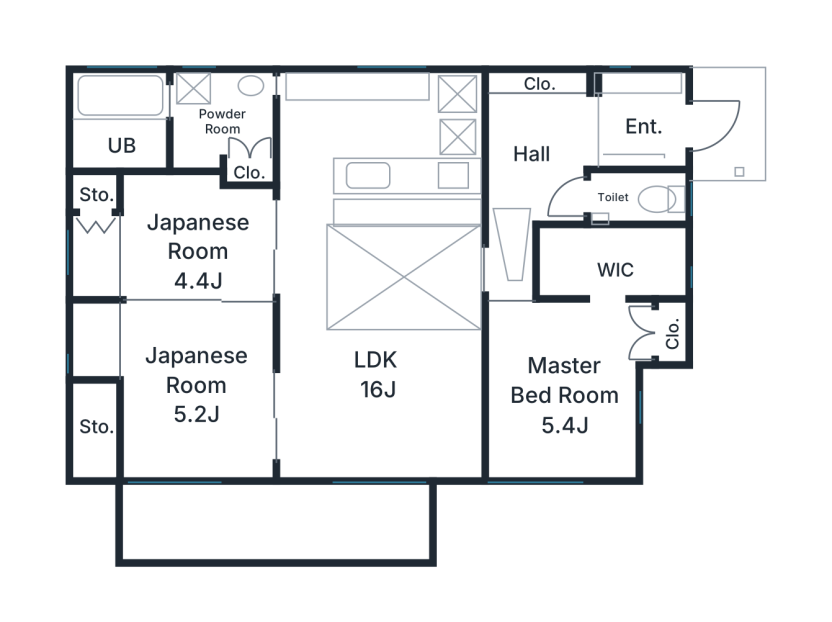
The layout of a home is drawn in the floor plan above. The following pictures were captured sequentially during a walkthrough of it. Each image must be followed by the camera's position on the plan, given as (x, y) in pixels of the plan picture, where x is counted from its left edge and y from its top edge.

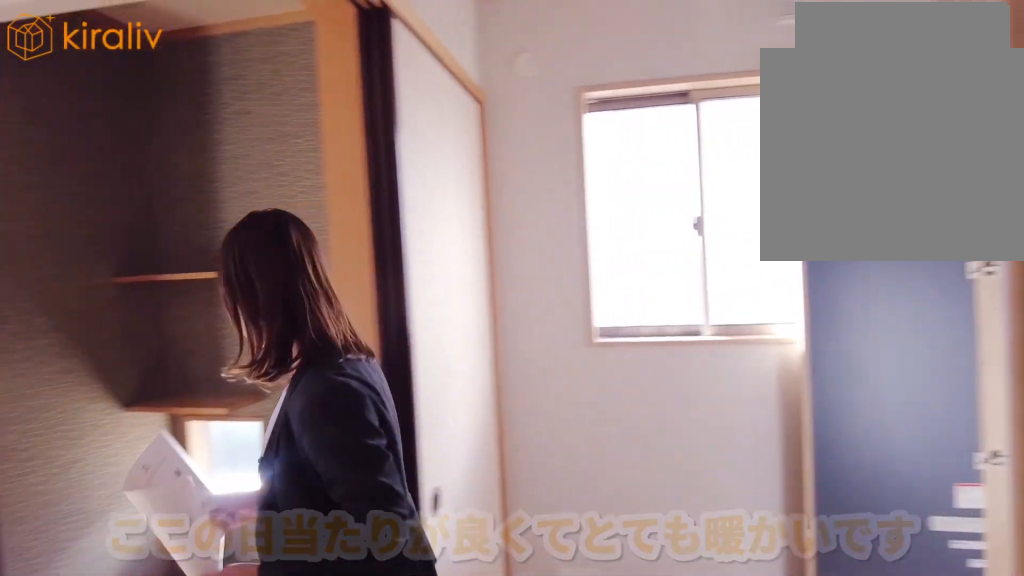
(133, 337)
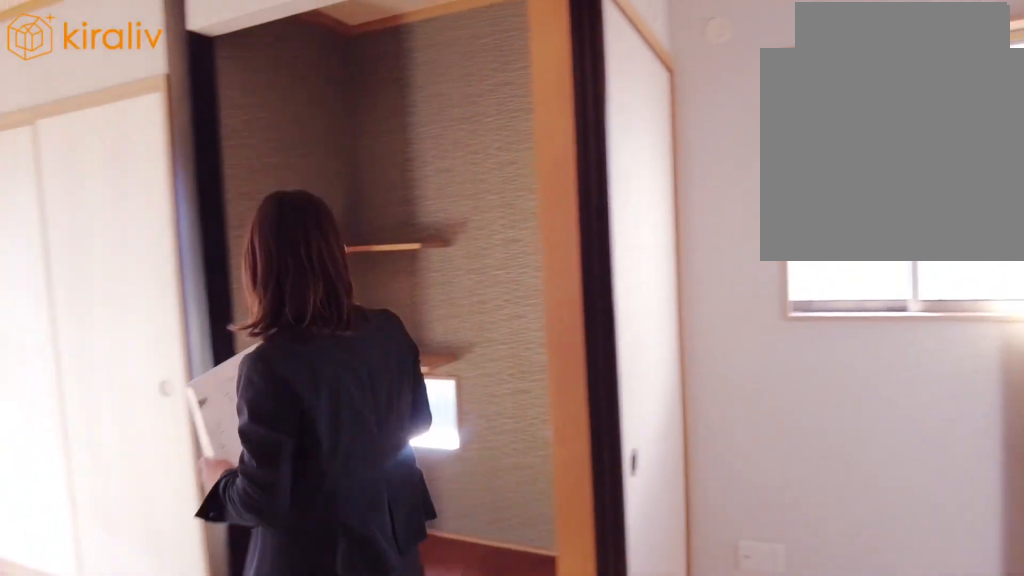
(135, 351)
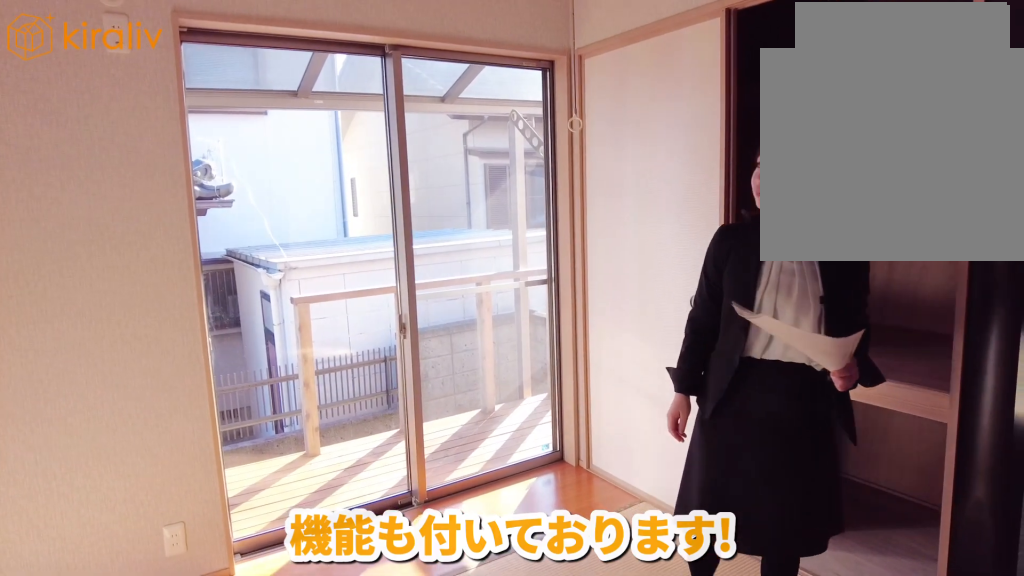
(145, 405)
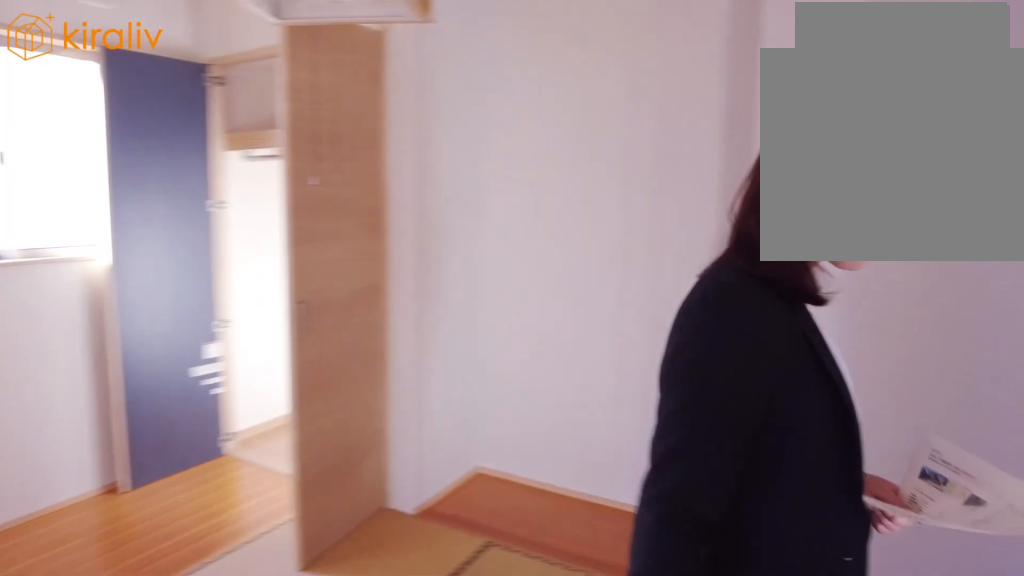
(217, 272)
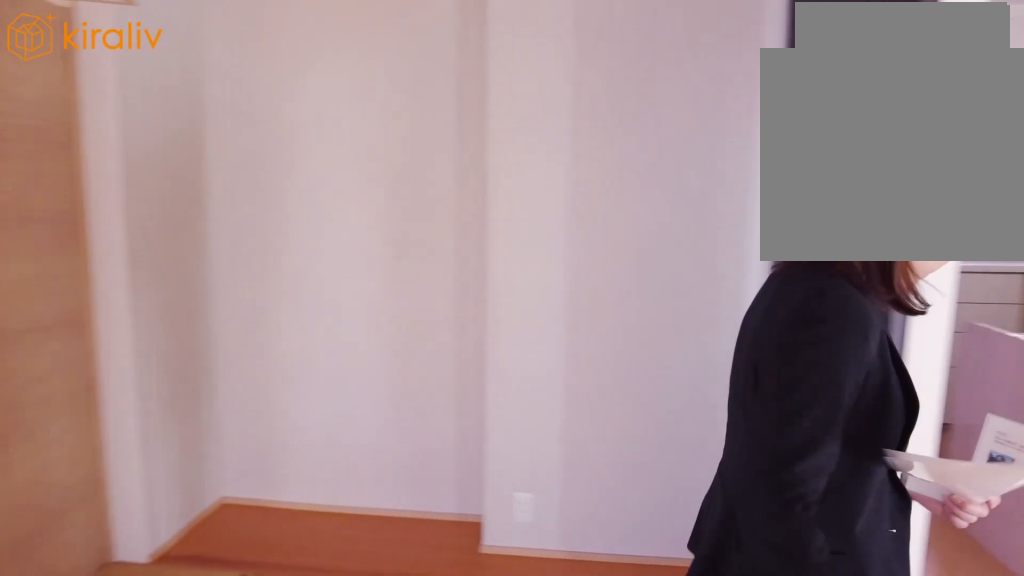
(252, 272)
